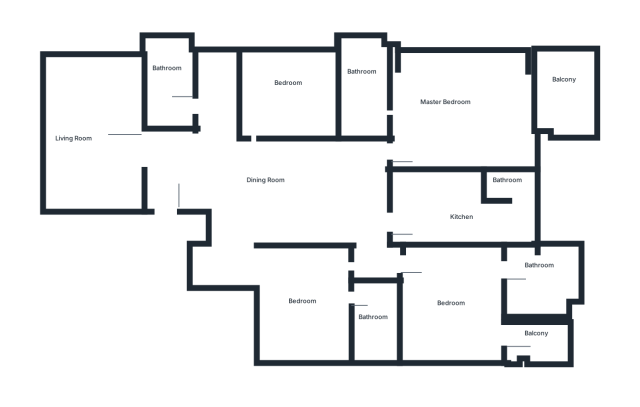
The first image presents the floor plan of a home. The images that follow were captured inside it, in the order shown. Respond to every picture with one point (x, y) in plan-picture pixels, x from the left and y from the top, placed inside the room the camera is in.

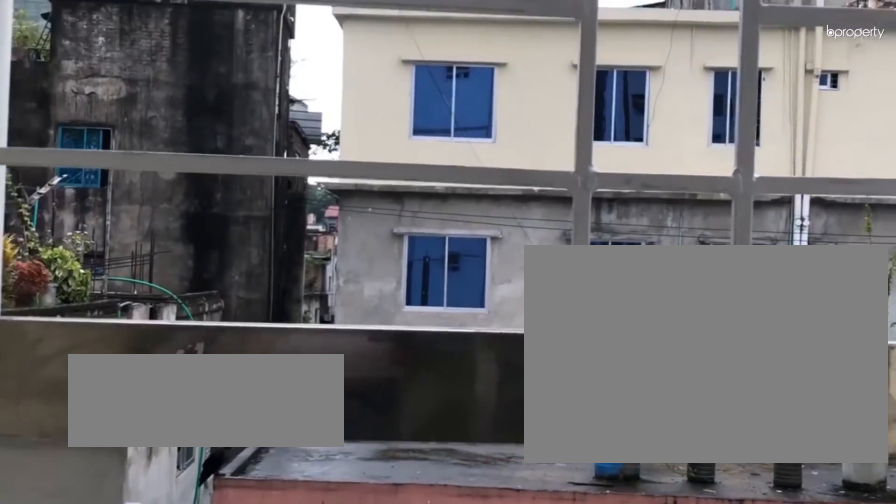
(533, 334)
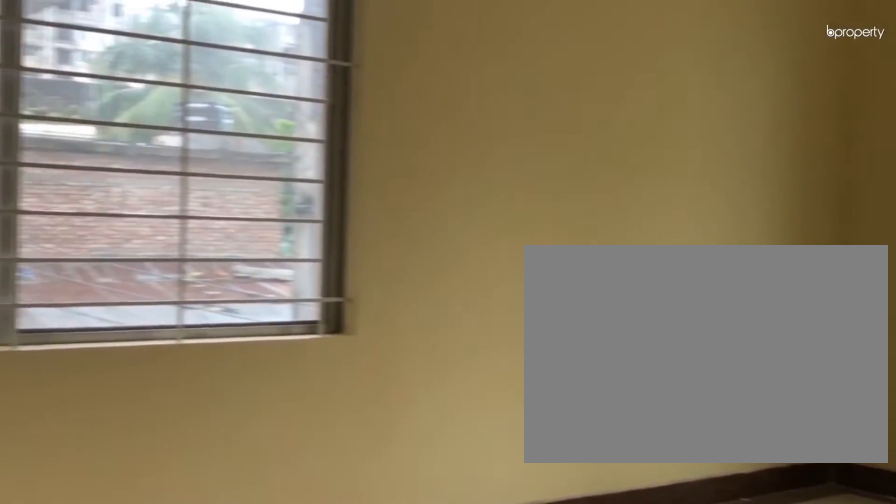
(472, 86)
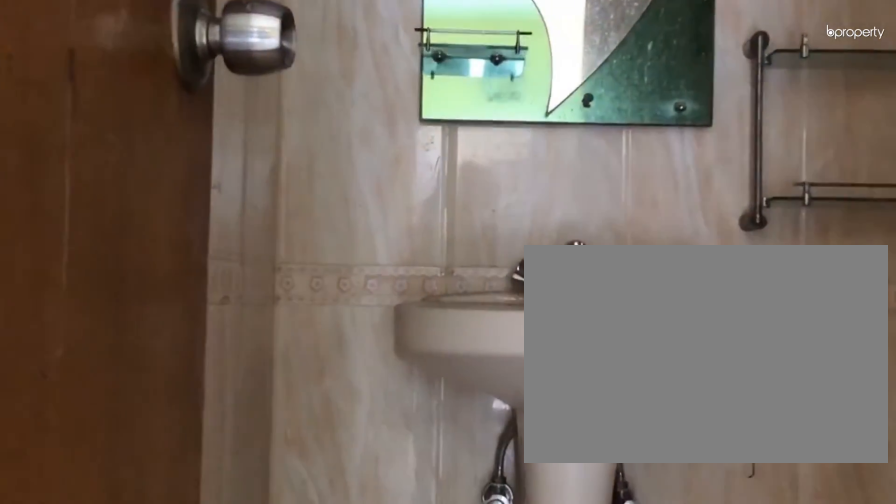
(358, 85)
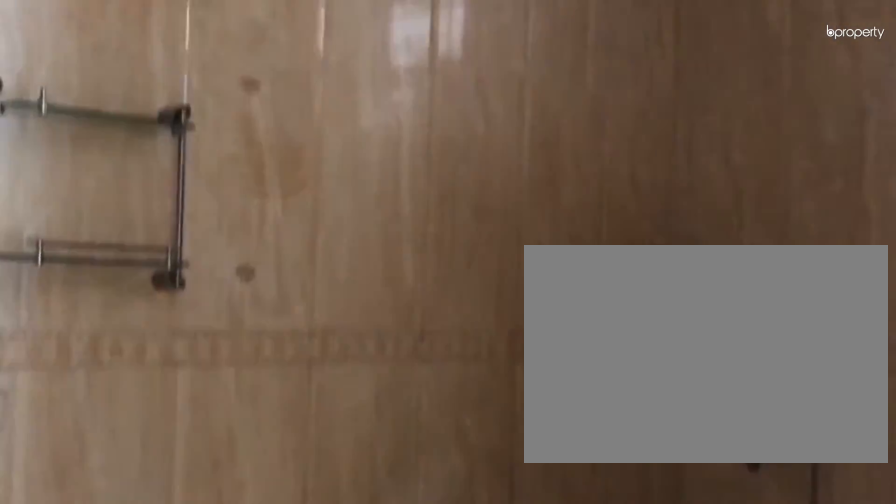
(358, 85)
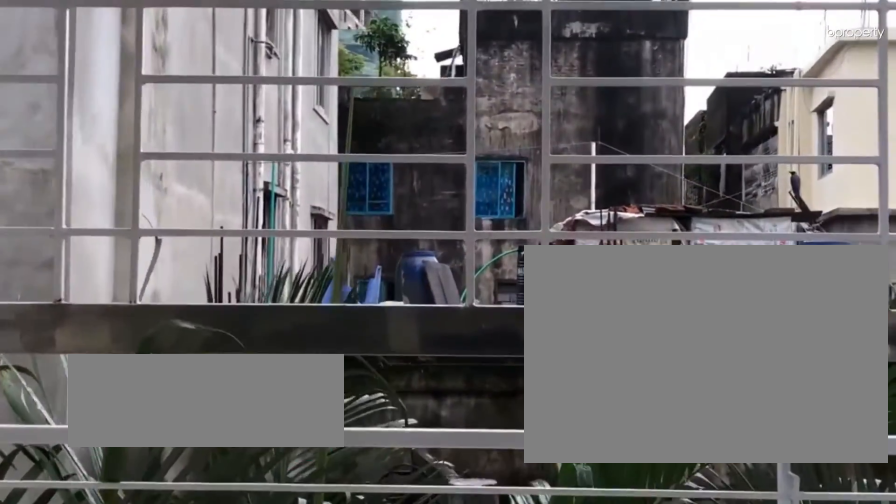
(565, 93)
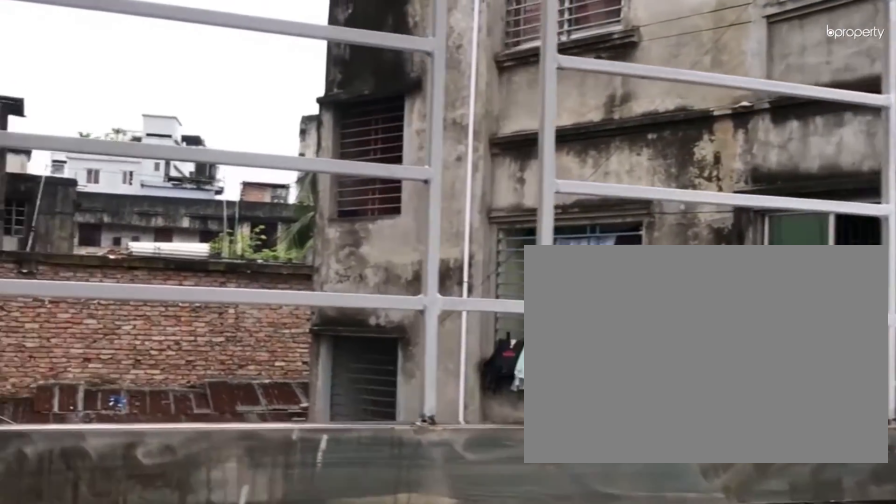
(565, 93)
